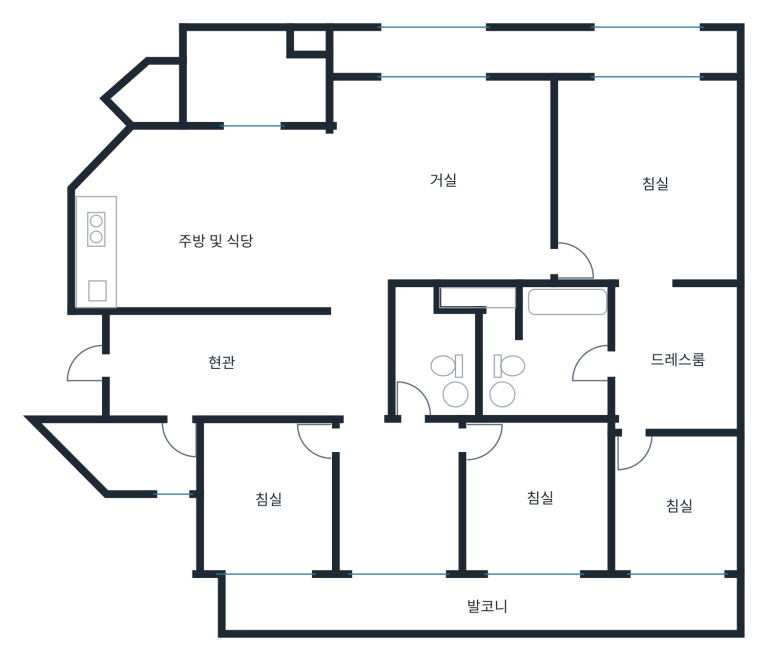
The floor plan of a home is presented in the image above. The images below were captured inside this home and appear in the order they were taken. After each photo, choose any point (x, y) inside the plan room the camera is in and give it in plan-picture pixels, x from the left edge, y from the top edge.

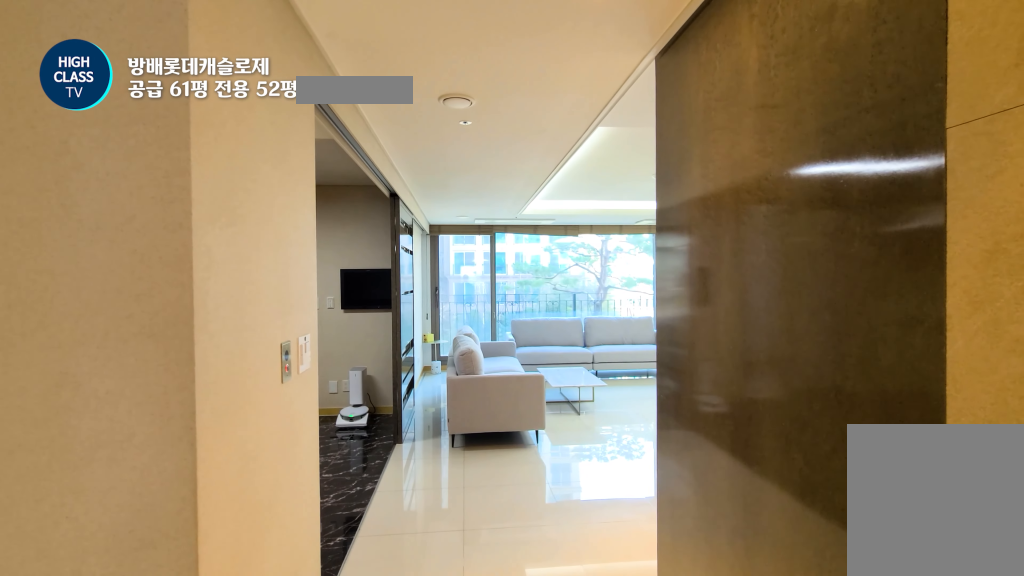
(358, 349)
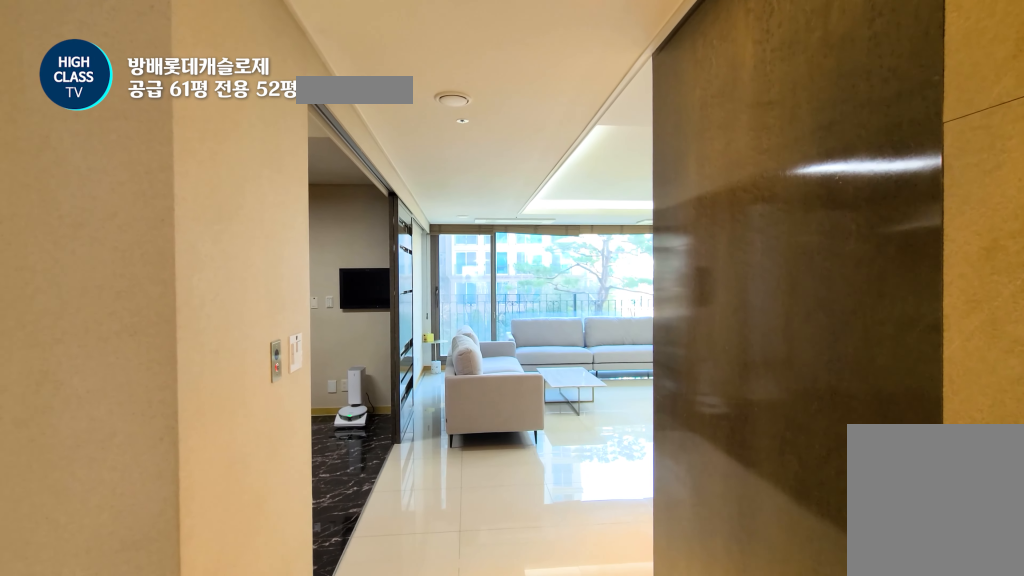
(358, 349)
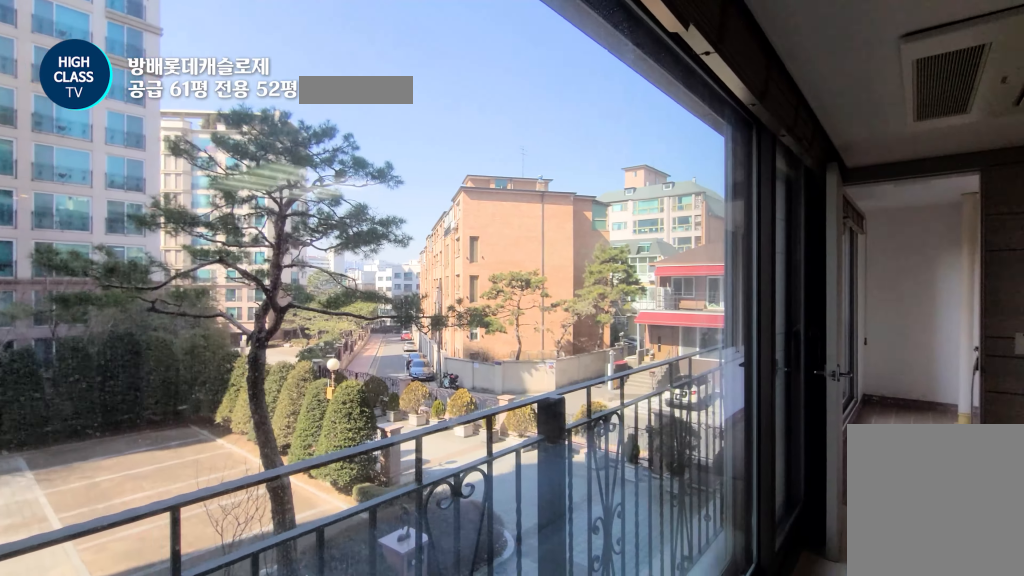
(441, 168)
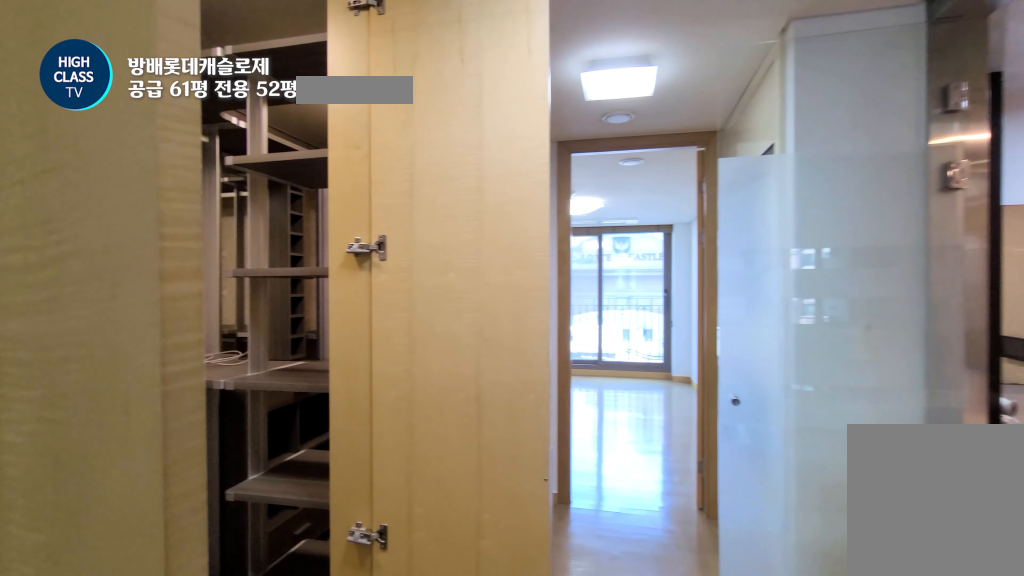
(674, 354)
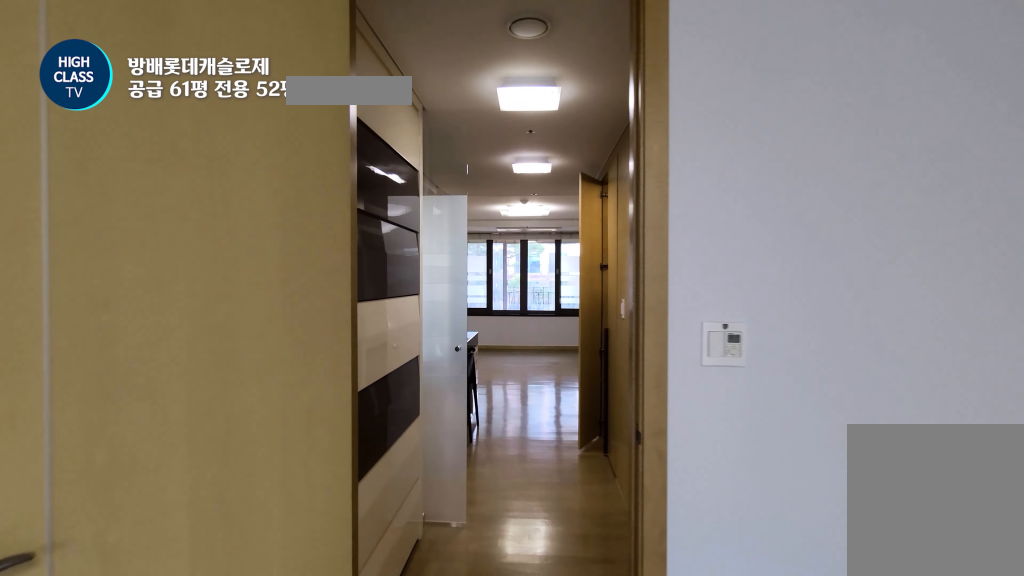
(678, 529)
